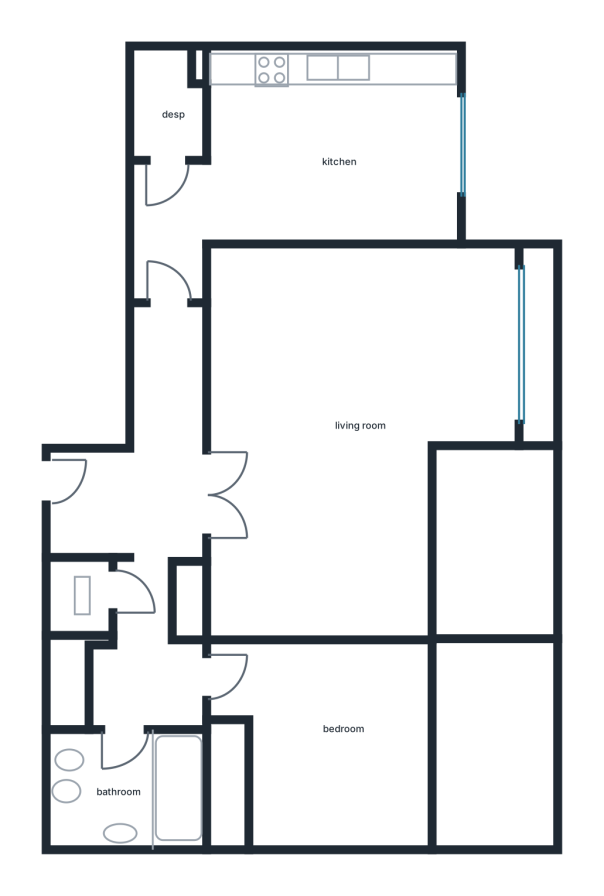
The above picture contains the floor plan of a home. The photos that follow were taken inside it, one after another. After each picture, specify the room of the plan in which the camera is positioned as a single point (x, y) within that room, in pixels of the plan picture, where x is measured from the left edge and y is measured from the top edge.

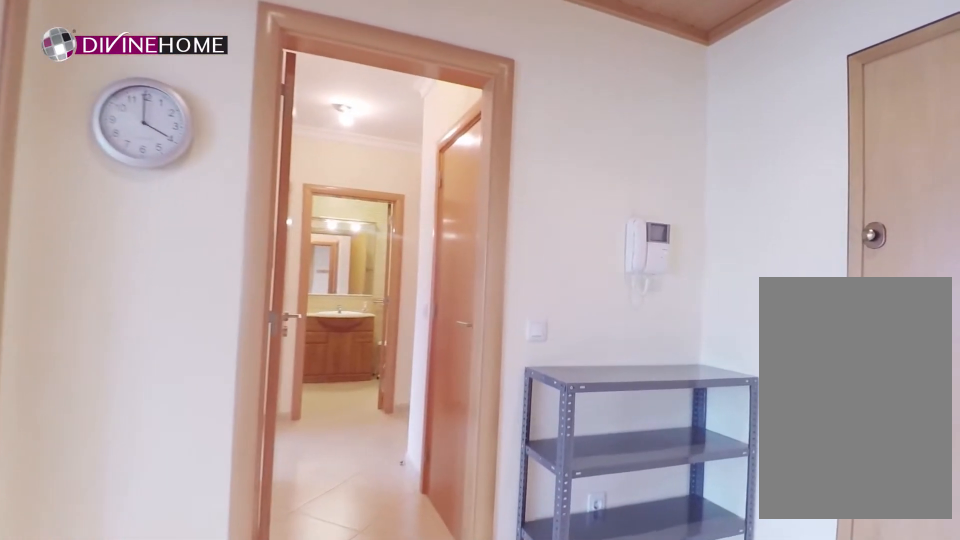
(145, 527)
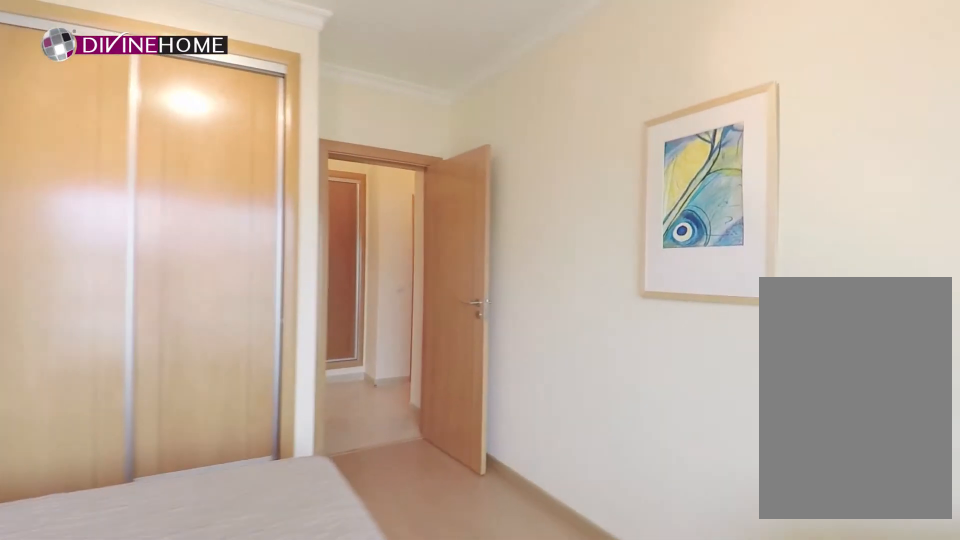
(330, 736)
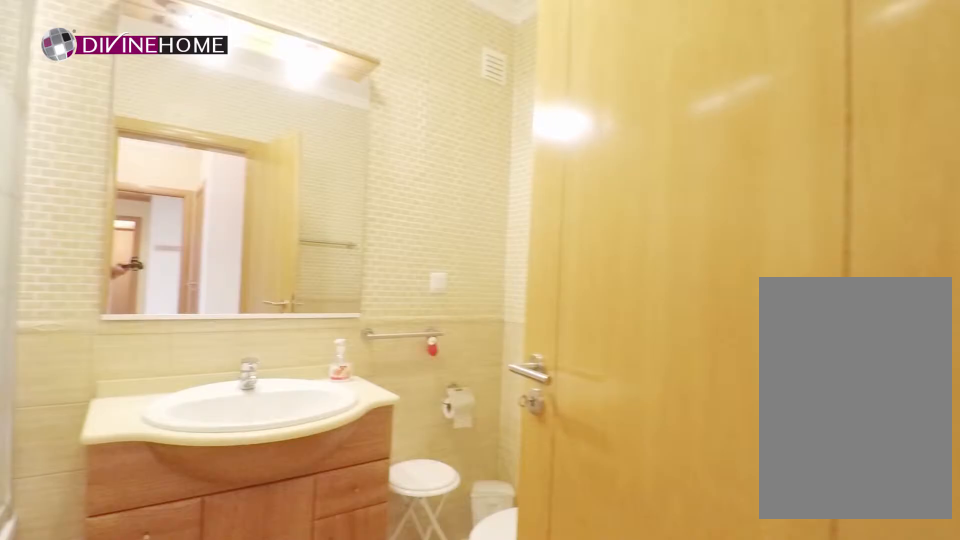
(129, 788)
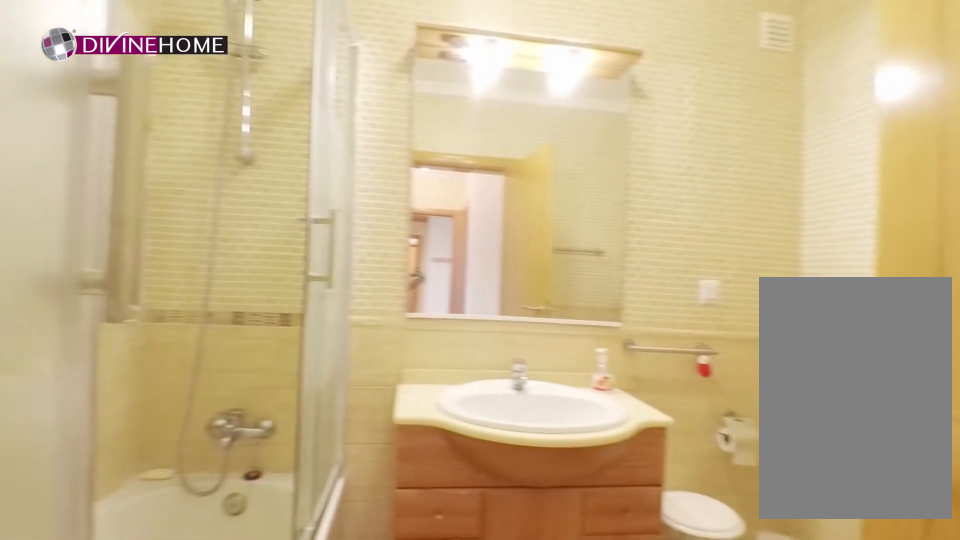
(129, 788)
